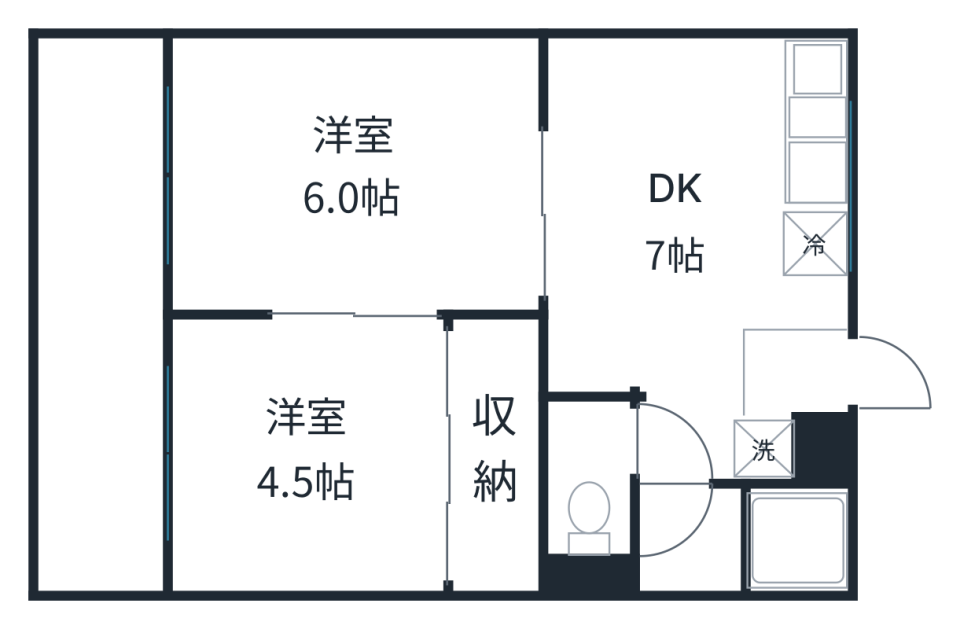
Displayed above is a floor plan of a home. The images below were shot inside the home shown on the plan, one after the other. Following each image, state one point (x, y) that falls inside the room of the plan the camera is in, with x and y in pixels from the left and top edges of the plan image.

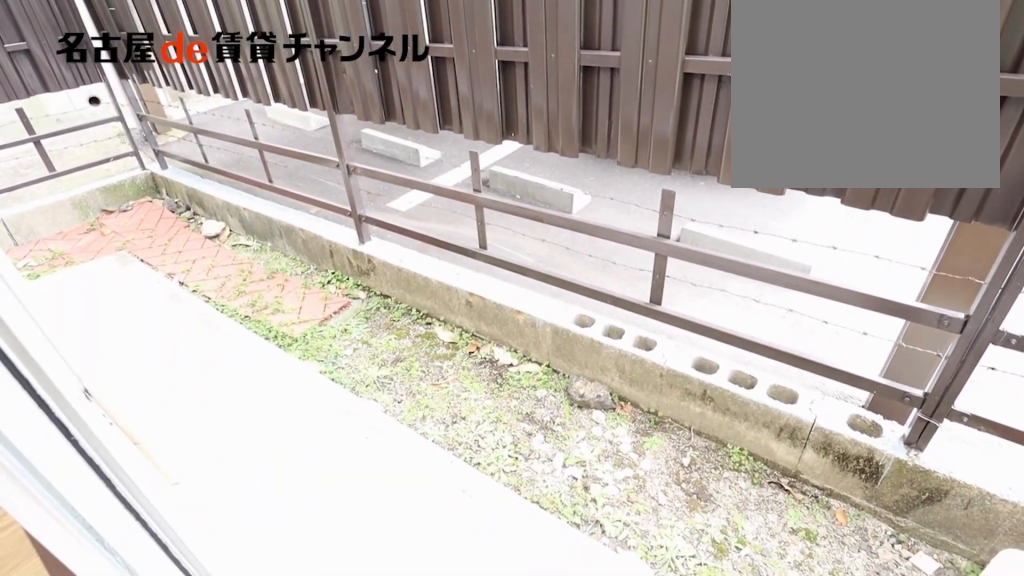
(112, 317)
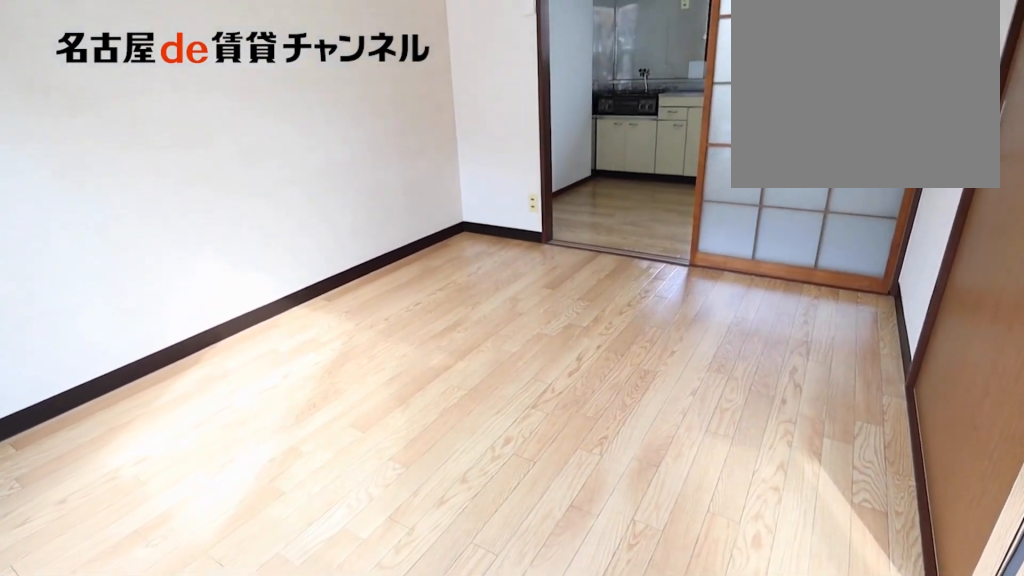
(350, 171)
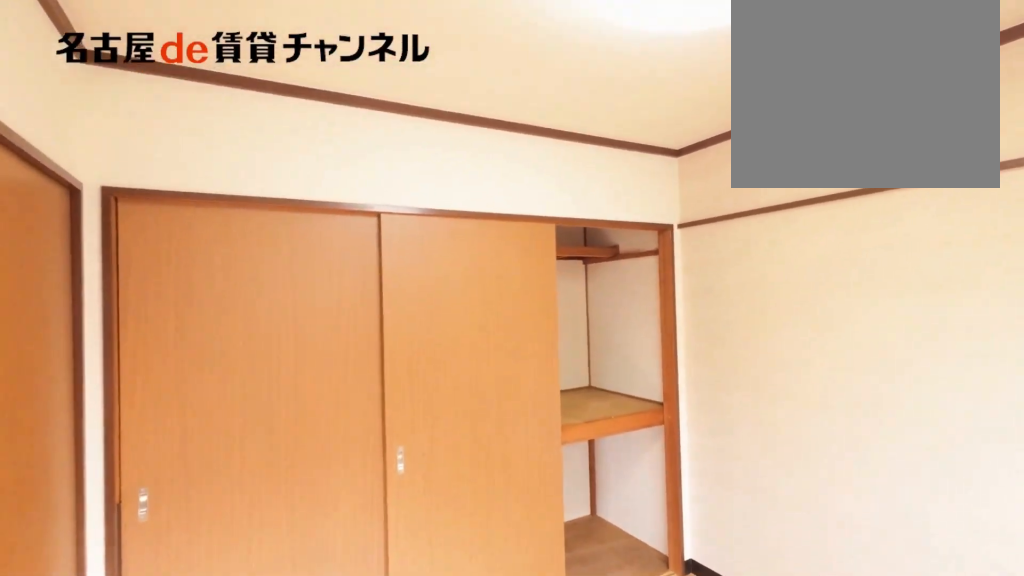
(308, 459)
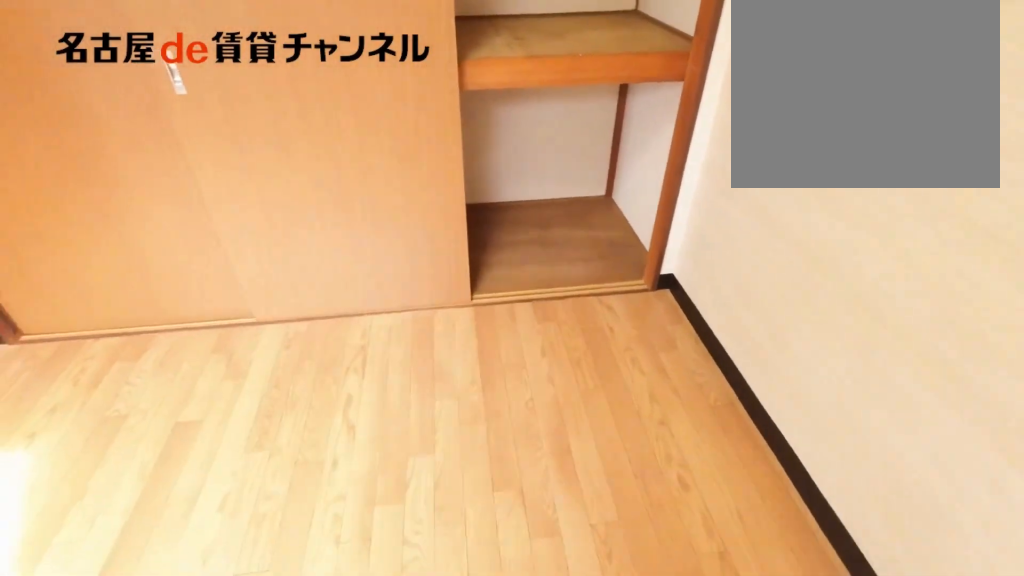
(308, 459)
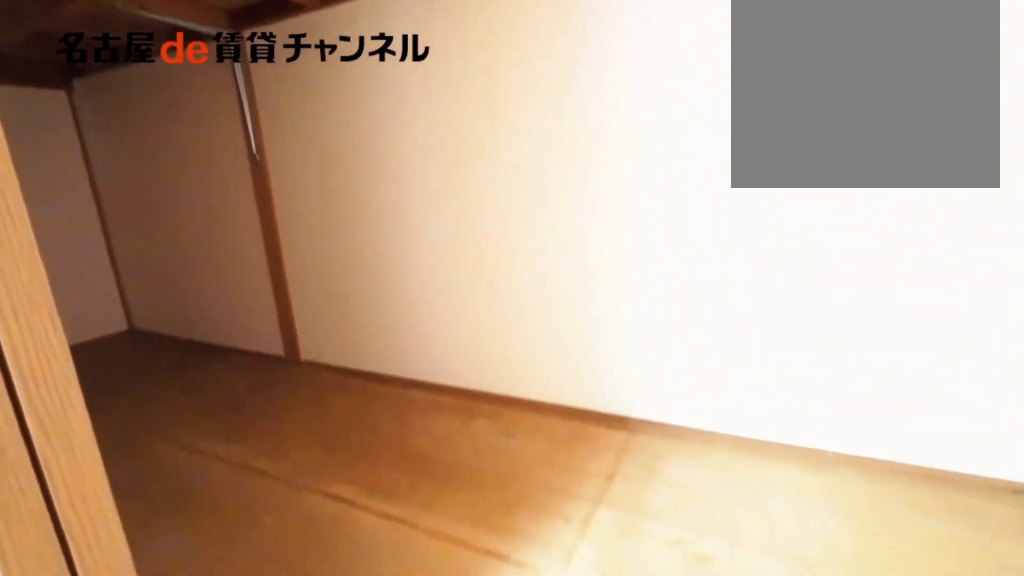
(494, 456)
